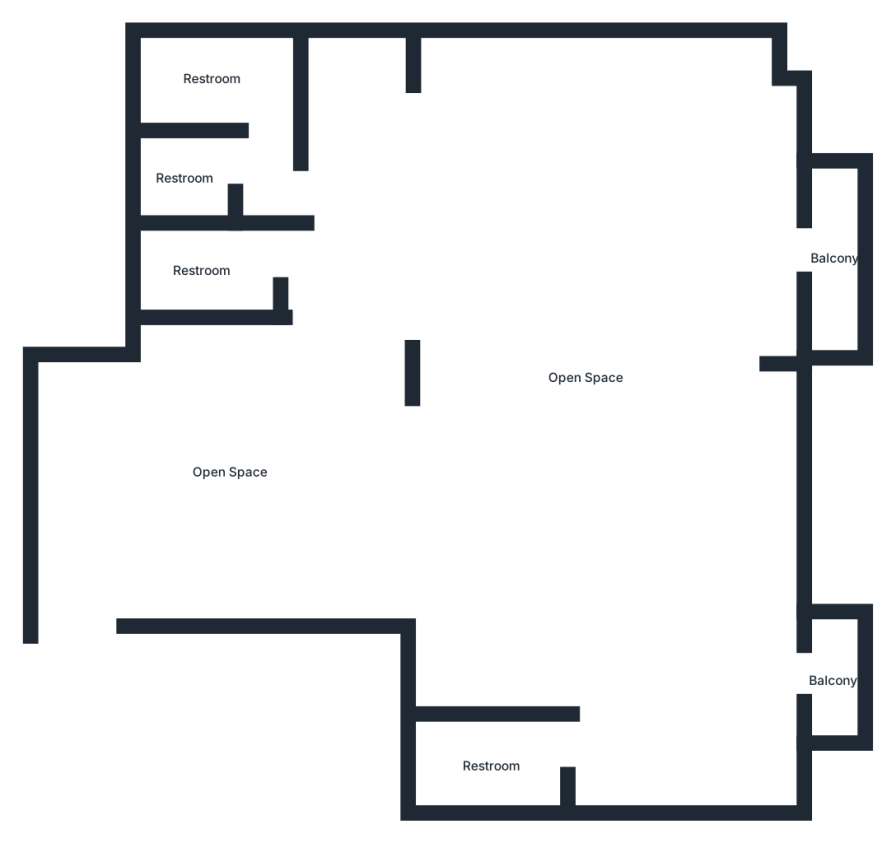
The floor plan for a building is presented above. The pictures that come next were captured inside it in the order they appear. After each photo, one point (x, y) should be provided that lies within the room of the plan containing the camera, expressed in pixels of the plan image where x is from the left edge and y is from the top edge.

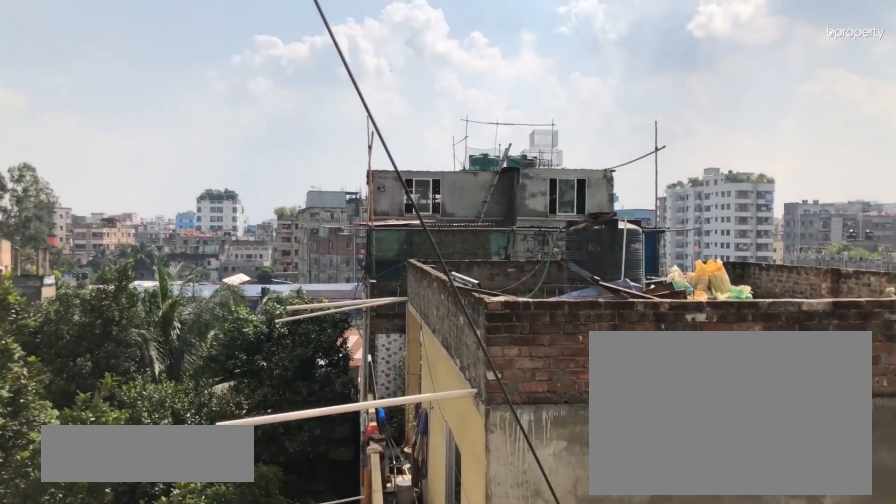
(836, 685)
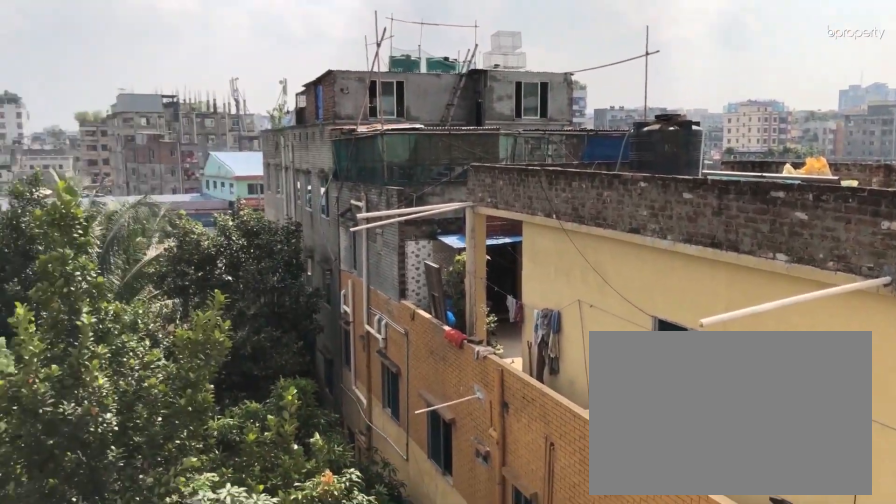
(842, 254)
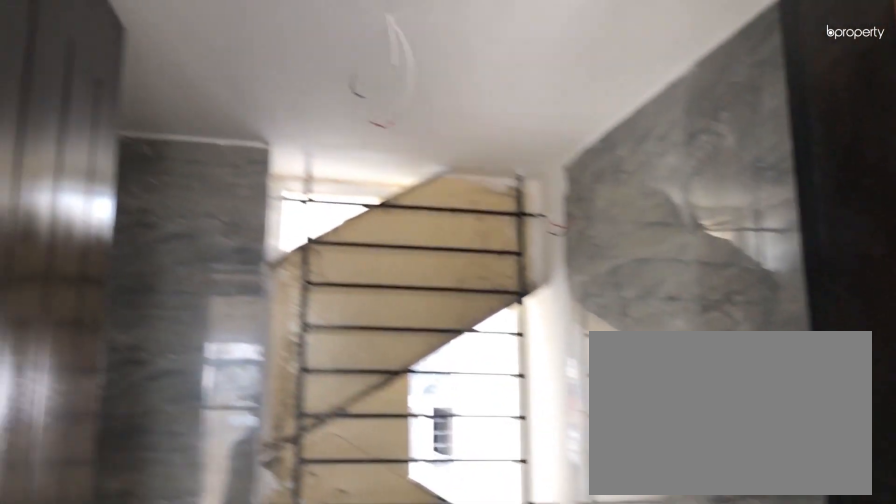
(183, 176)
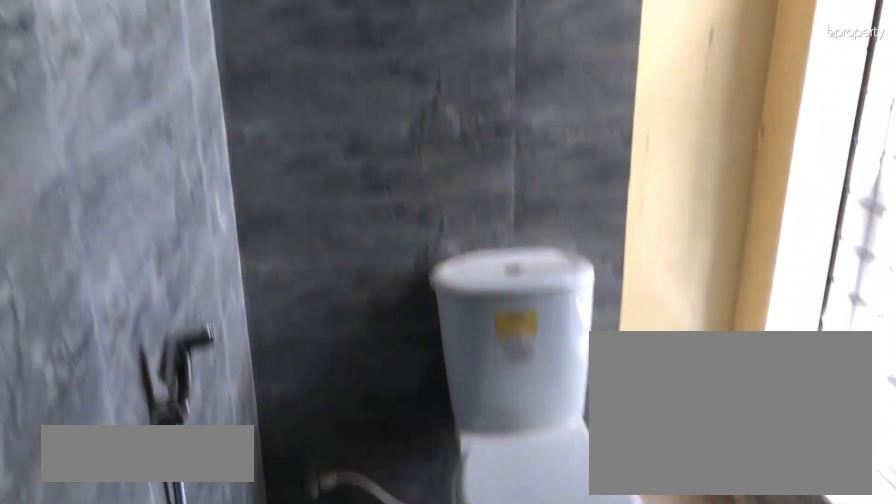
(211, 81)
